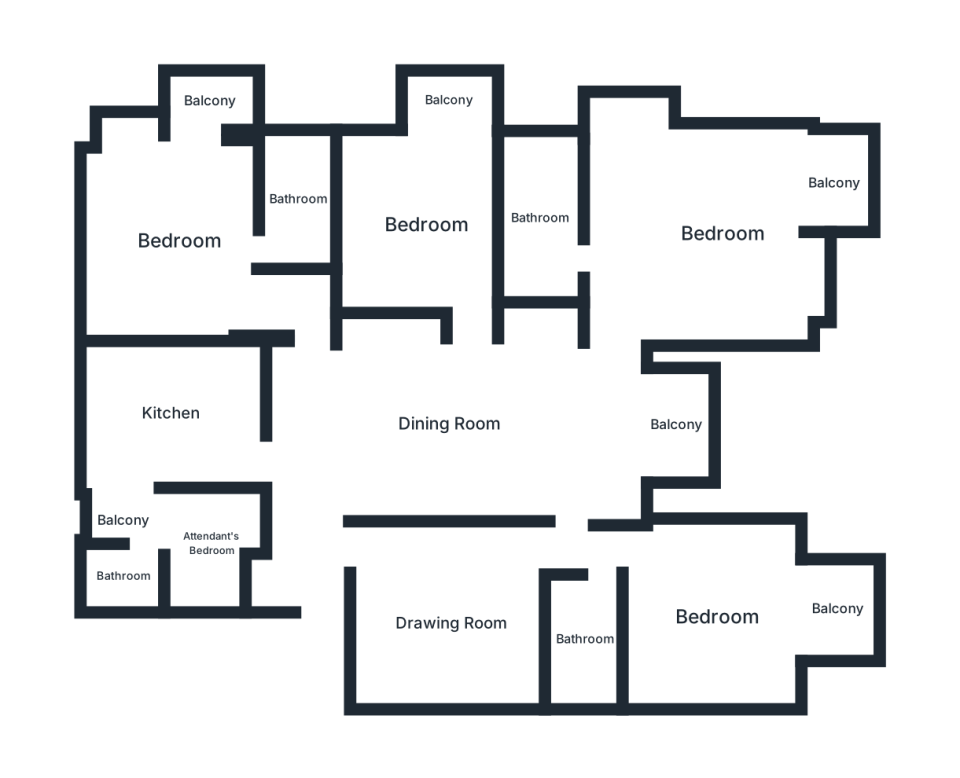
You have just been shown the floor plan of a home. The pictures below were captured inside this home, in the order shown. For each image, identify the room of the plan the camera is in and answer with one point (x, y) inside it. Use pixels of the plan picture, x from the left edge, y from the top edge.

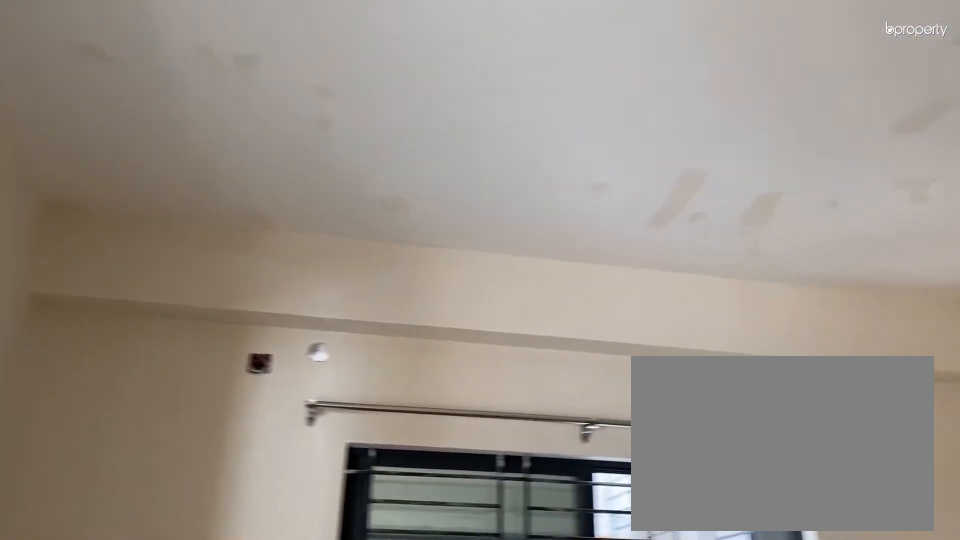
(453, 625)
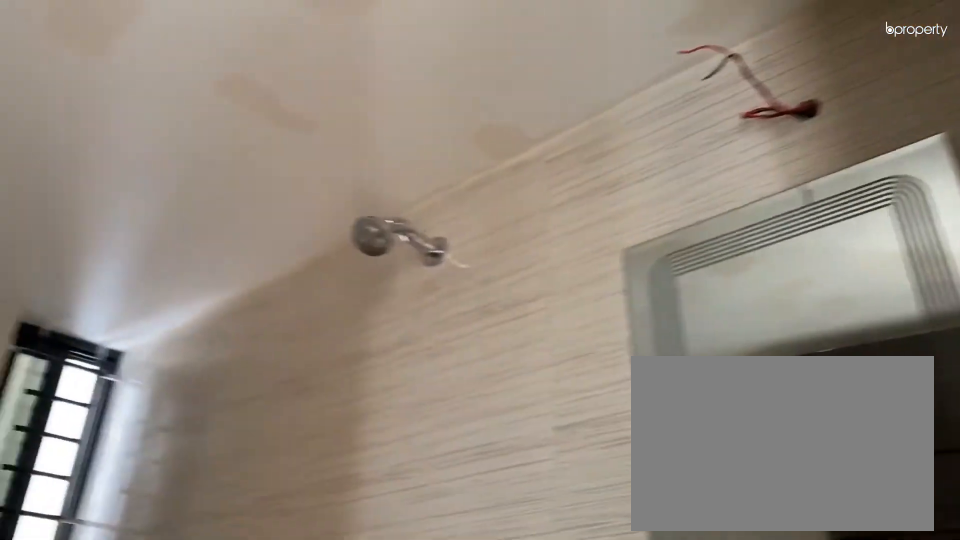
(584, 637)
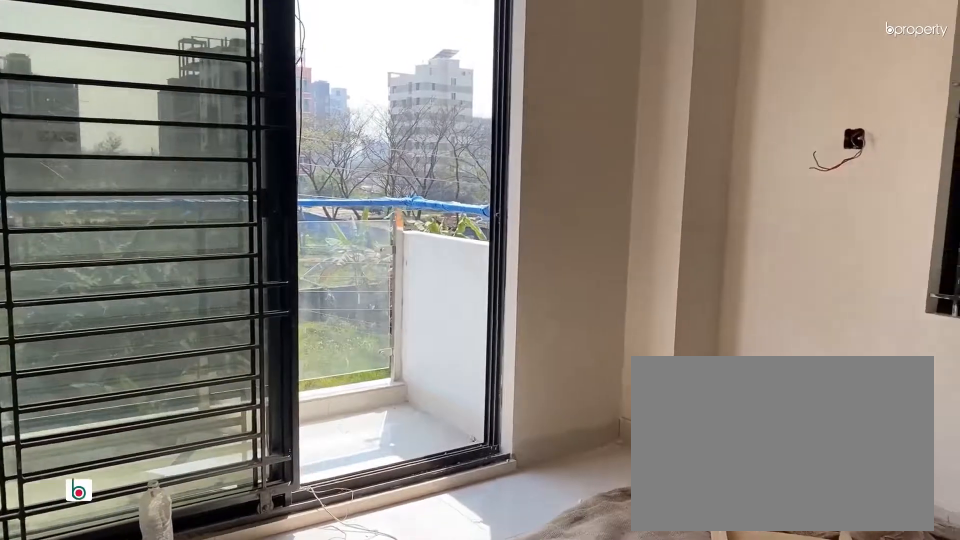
(710, 615)
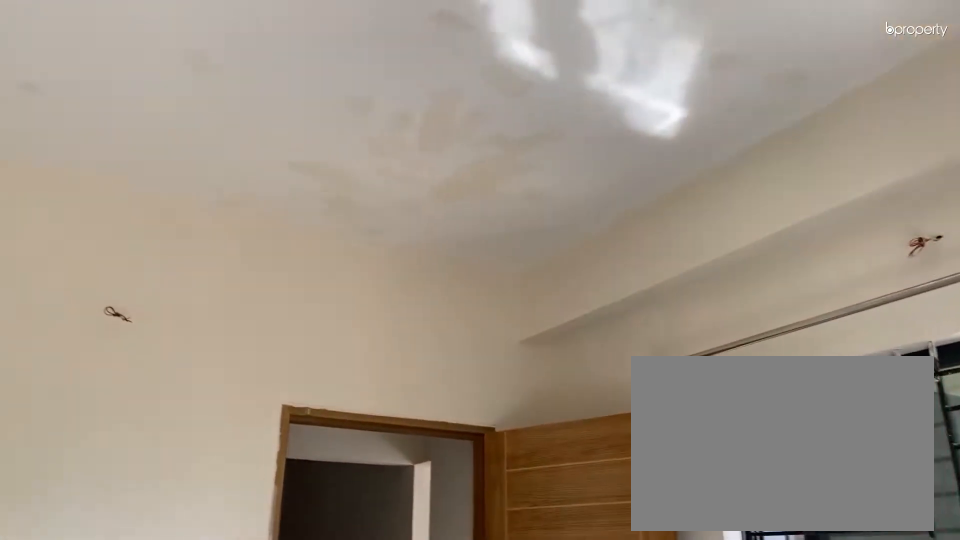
(710, 615)
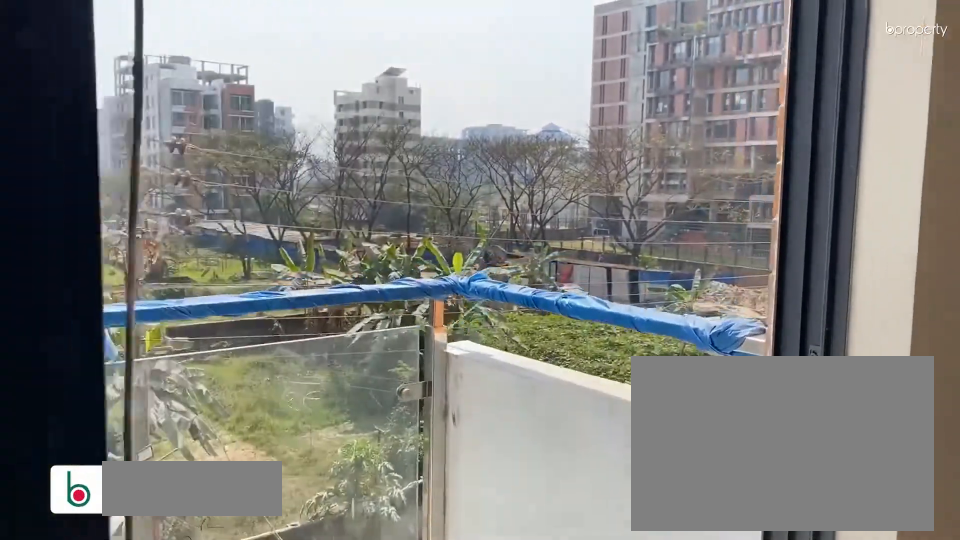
(840, 608)
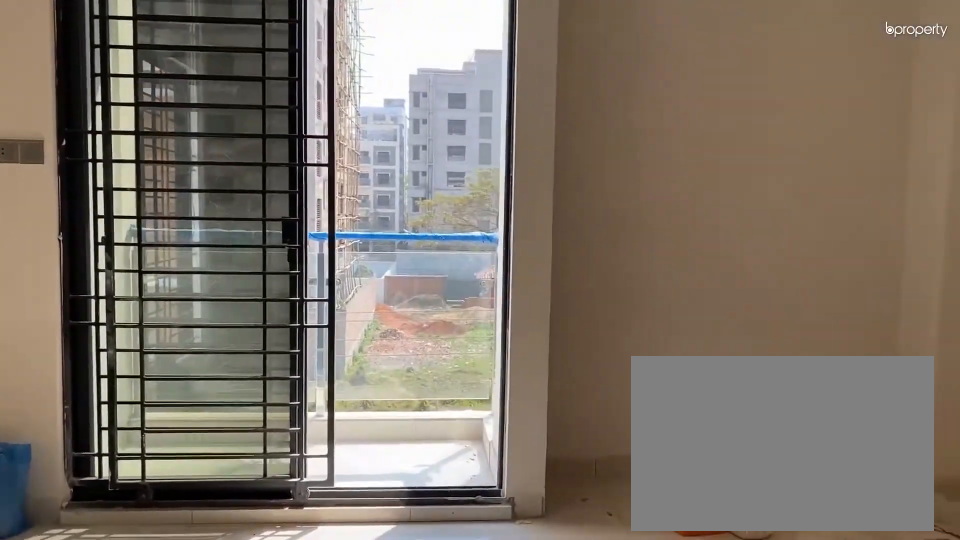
(720, 231)
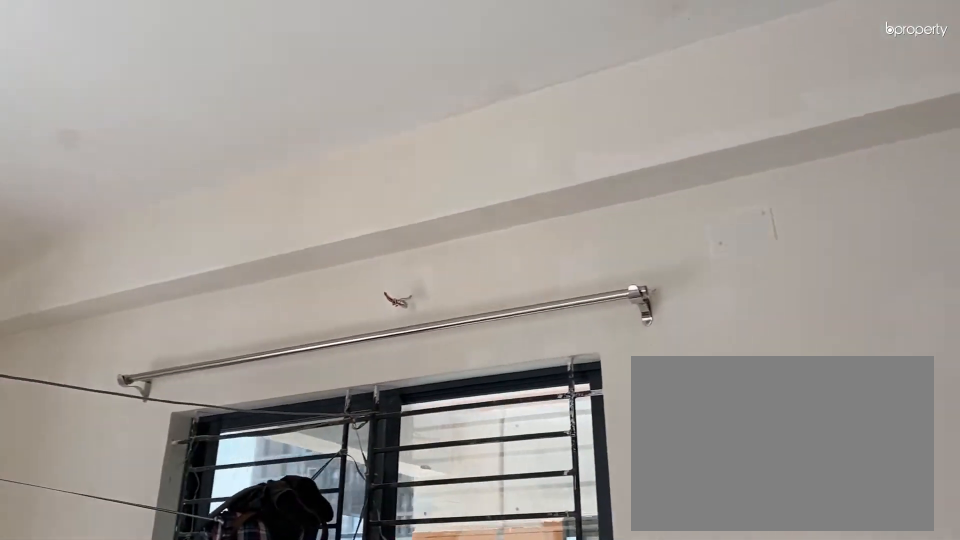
(720, 231)
